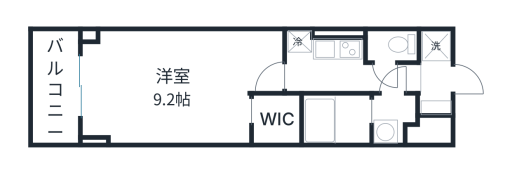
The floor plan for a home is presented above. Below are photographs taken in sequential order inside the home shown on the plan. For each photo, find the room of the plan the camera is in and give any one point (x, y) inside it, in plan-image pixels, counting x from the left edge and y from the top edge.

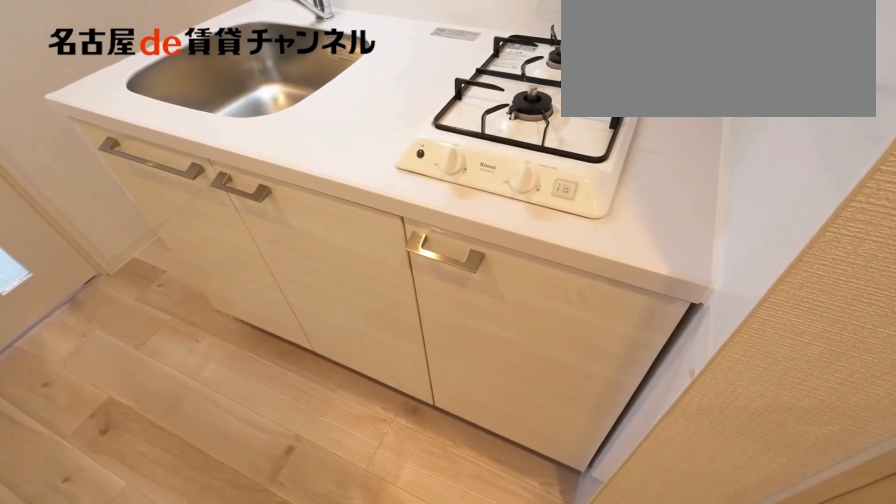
(336, 49)
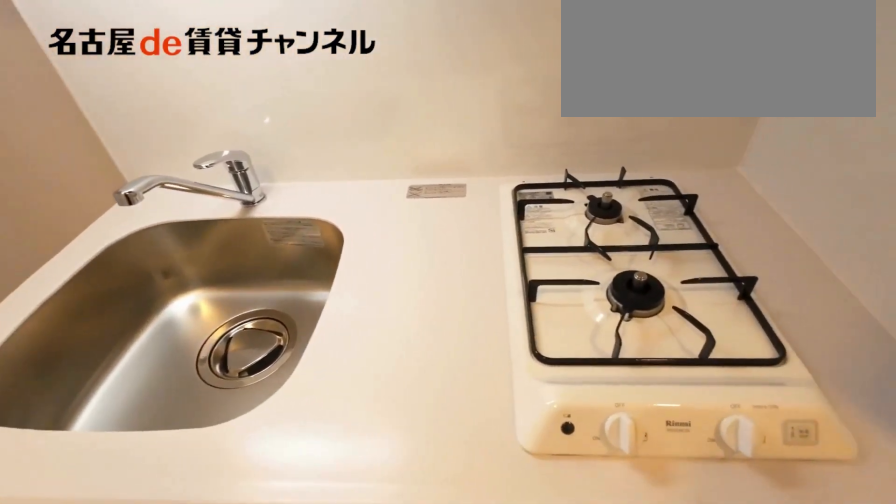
(336, 49)
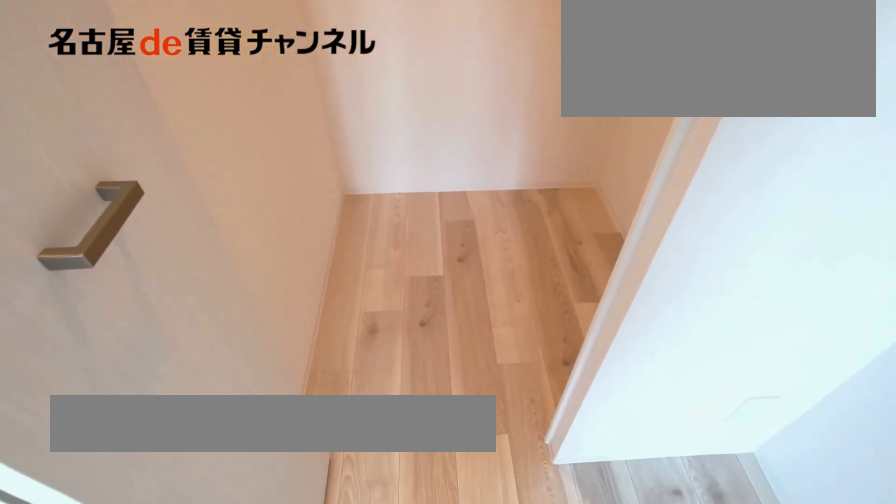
(276, 120)
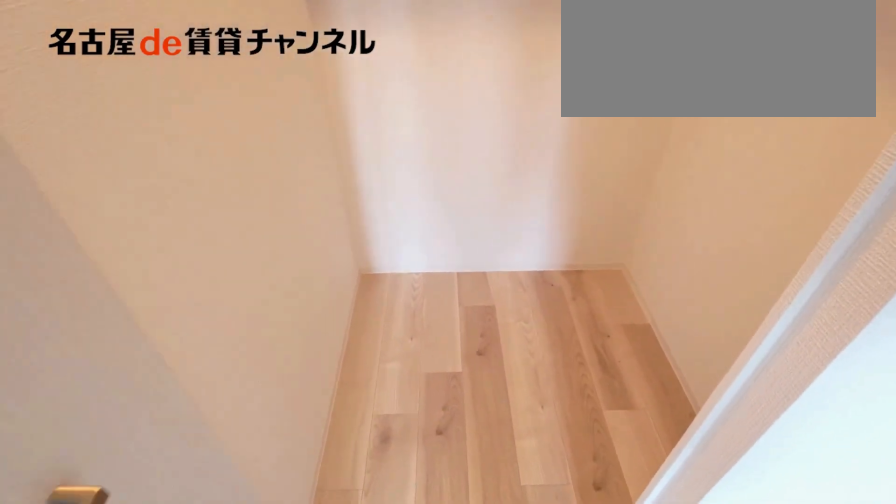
(276, 120)
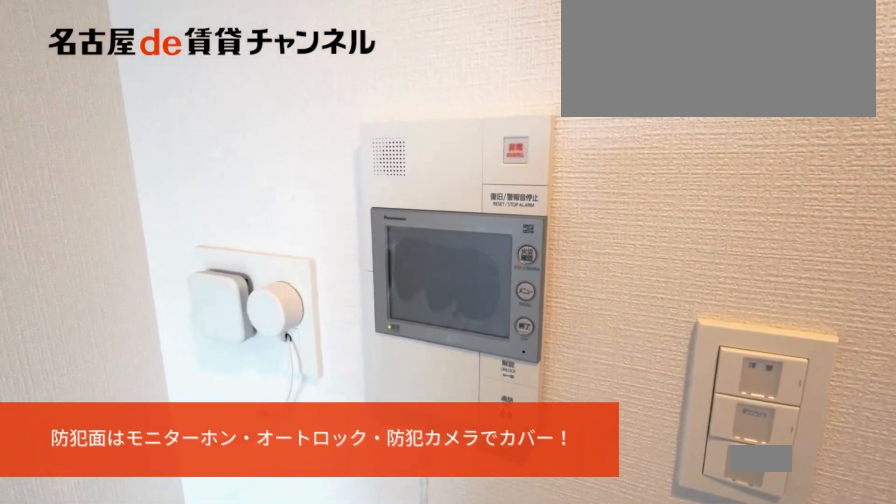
(177, 84)
